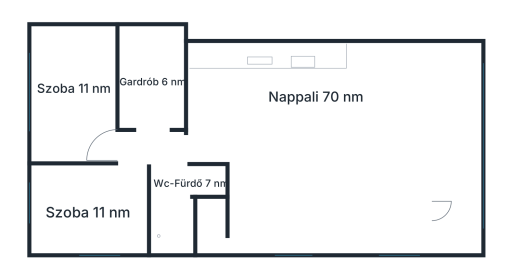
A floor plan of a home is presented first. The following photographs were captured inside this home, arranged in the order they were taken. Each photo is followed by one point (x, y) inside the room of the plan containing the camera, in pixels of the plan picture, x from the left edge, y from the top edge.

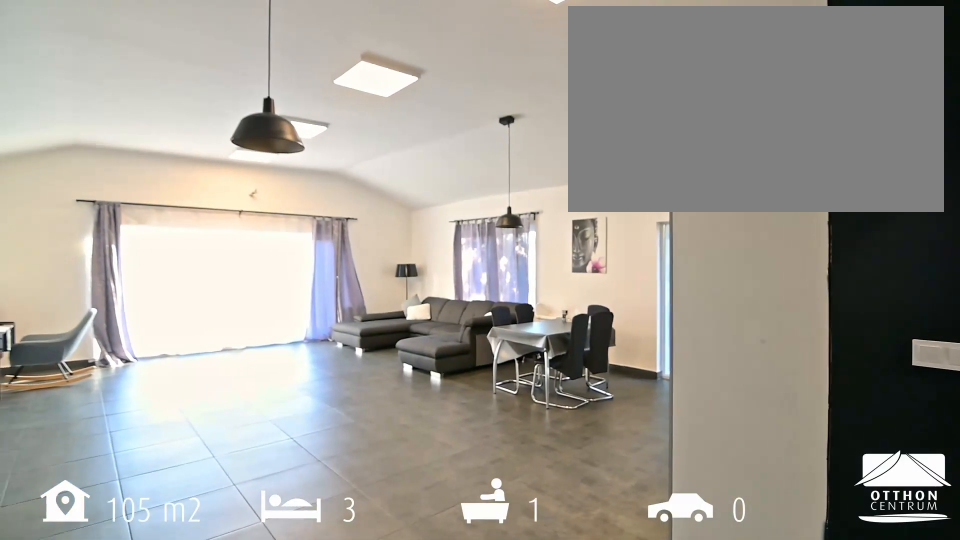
(334, 152)
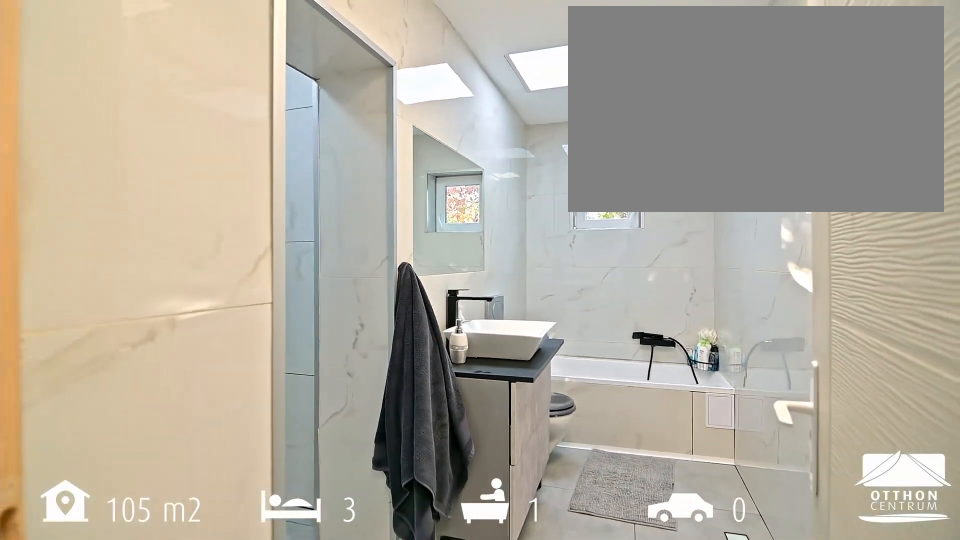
(170, 202)
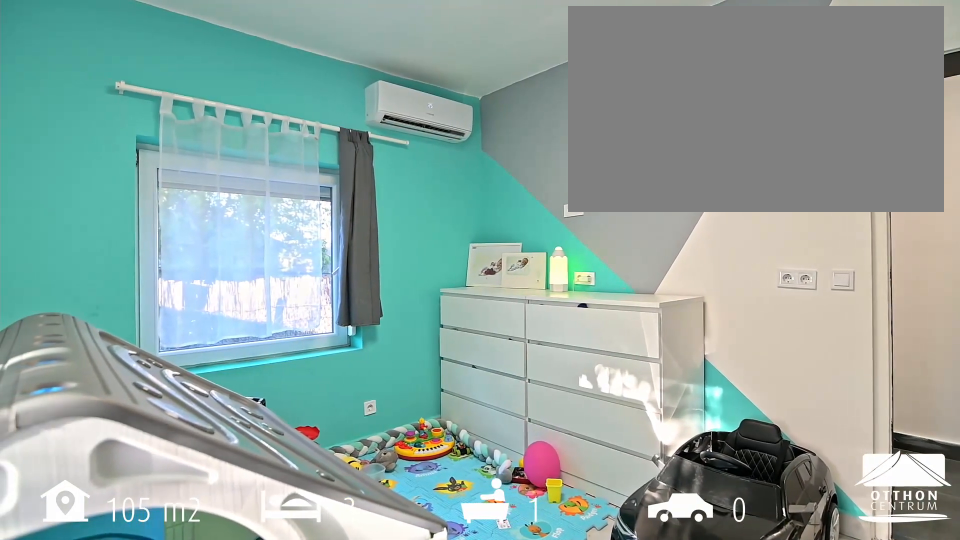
(88, 213)
